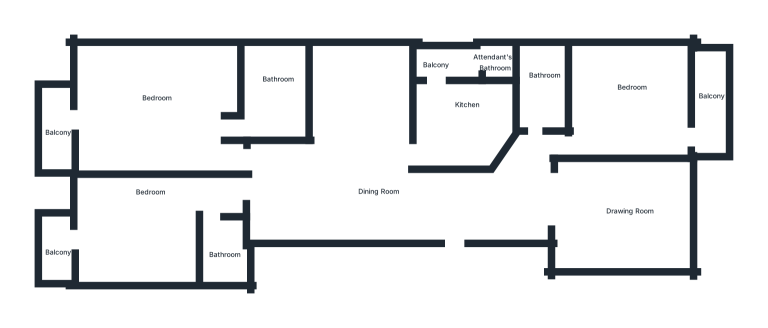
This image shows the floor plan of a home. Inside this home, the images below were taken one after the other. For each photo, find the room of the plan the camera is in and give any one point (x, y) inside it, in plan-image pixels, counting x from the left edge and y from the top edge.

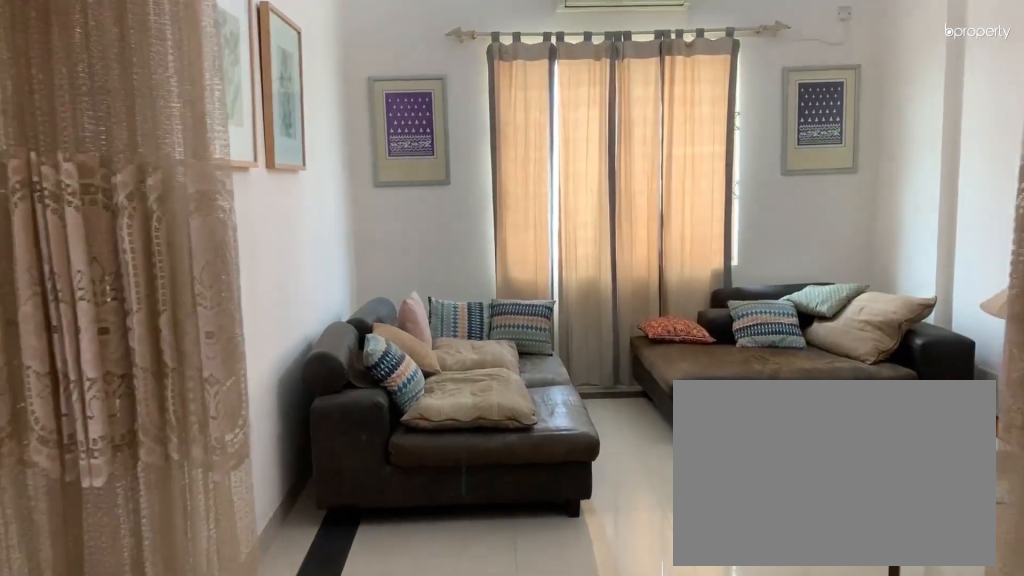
(627, 216)
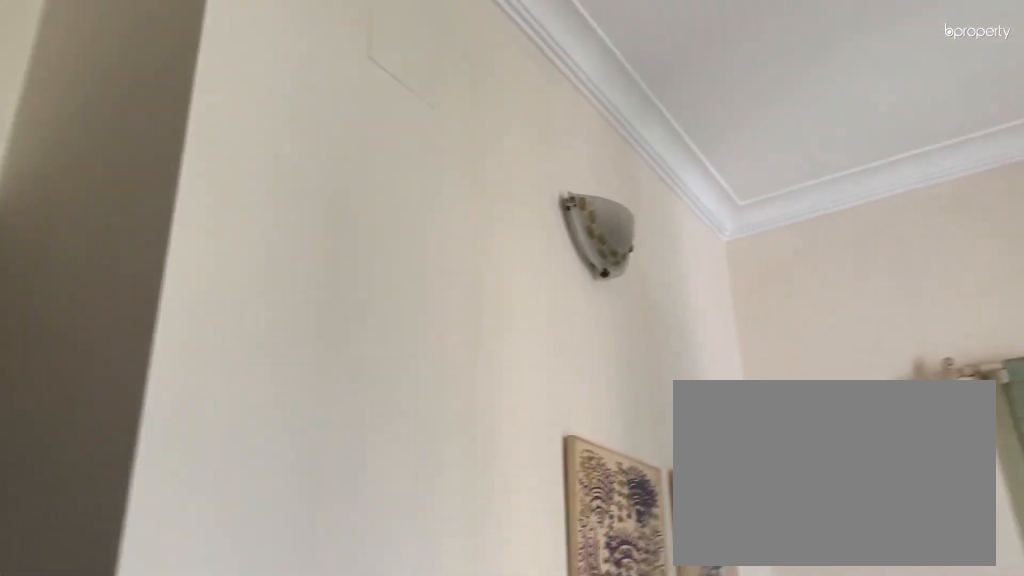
(639, 109)
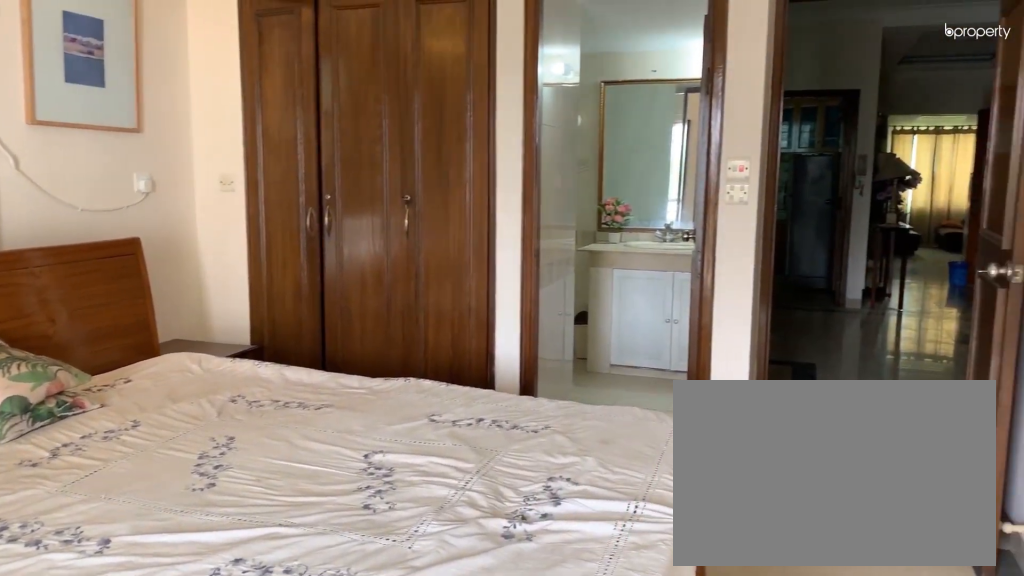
(169, 113)
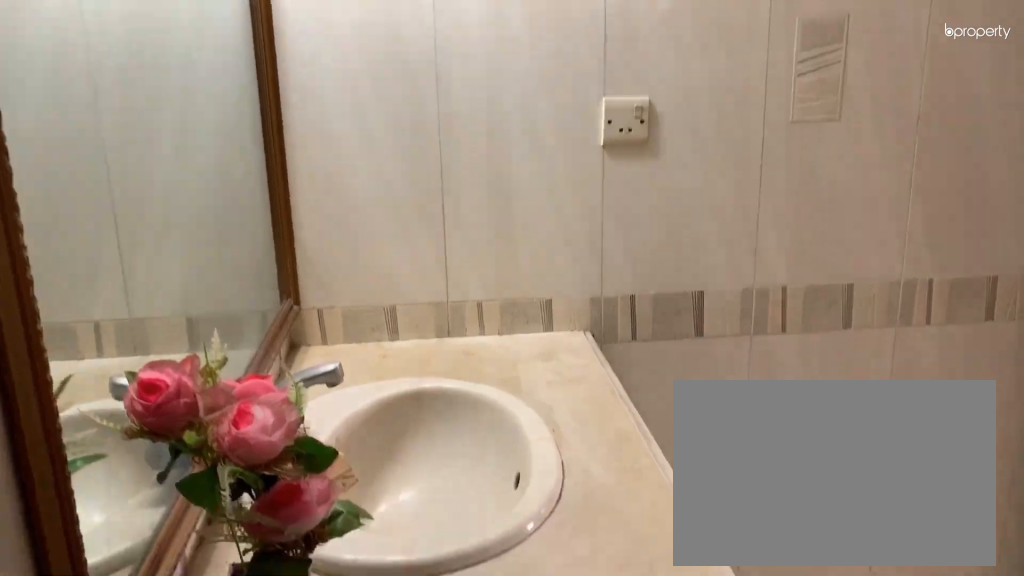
(277, 105)
